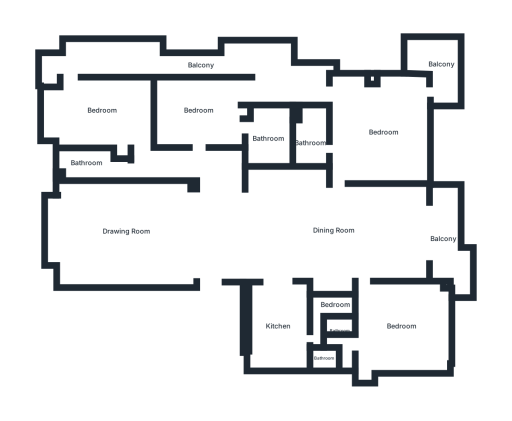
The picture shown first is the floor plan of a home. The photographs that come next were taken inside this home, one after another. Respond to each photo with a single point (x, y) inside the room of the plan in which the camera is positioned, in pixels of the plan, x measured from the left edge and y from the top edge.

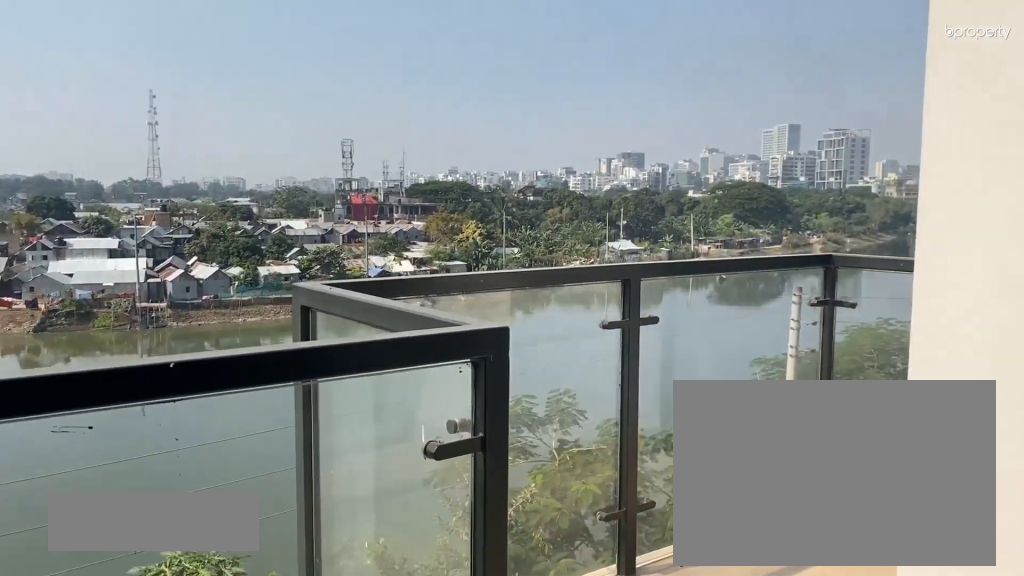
(444, 238)
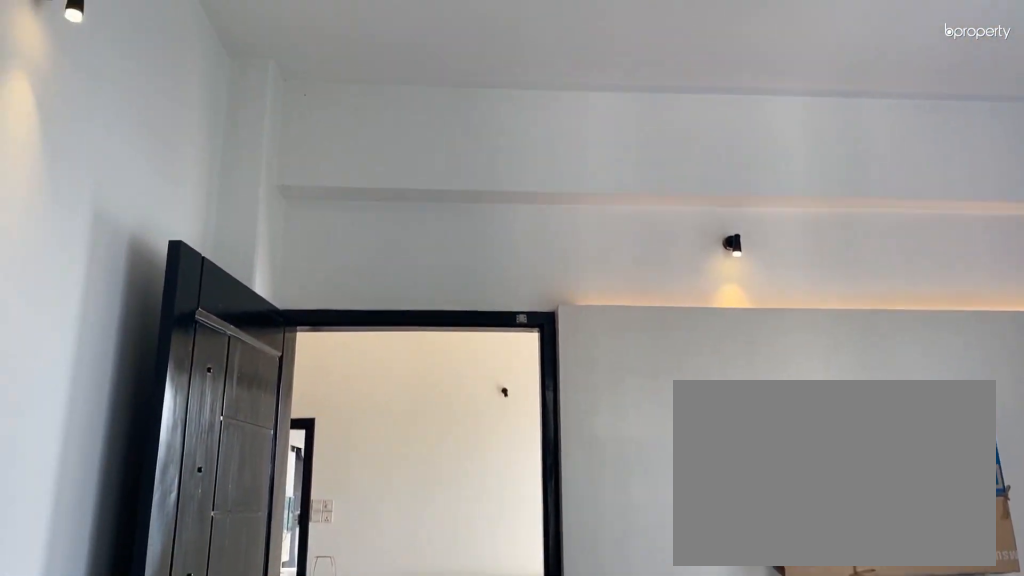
(398, 327)
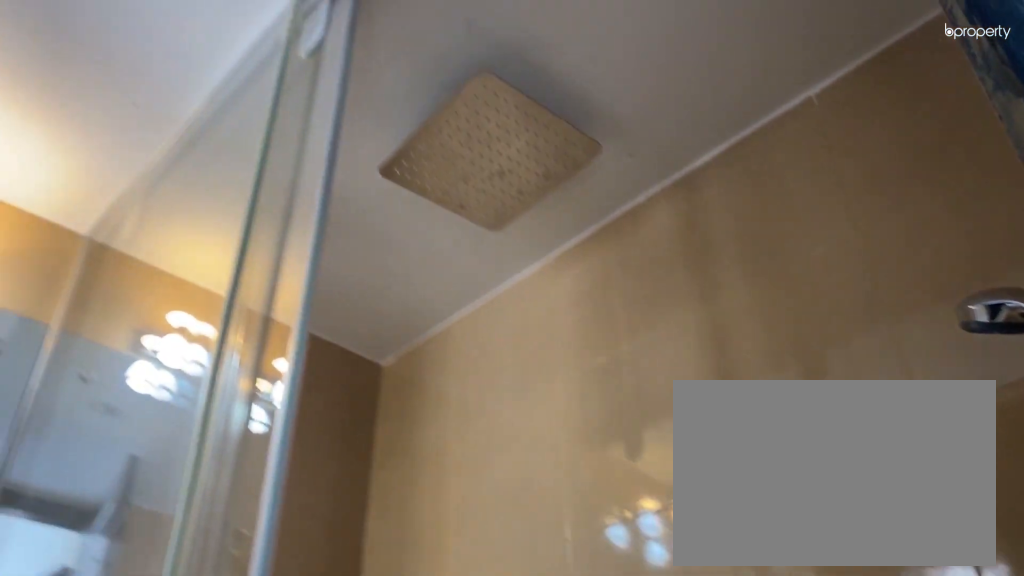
(339, 332)
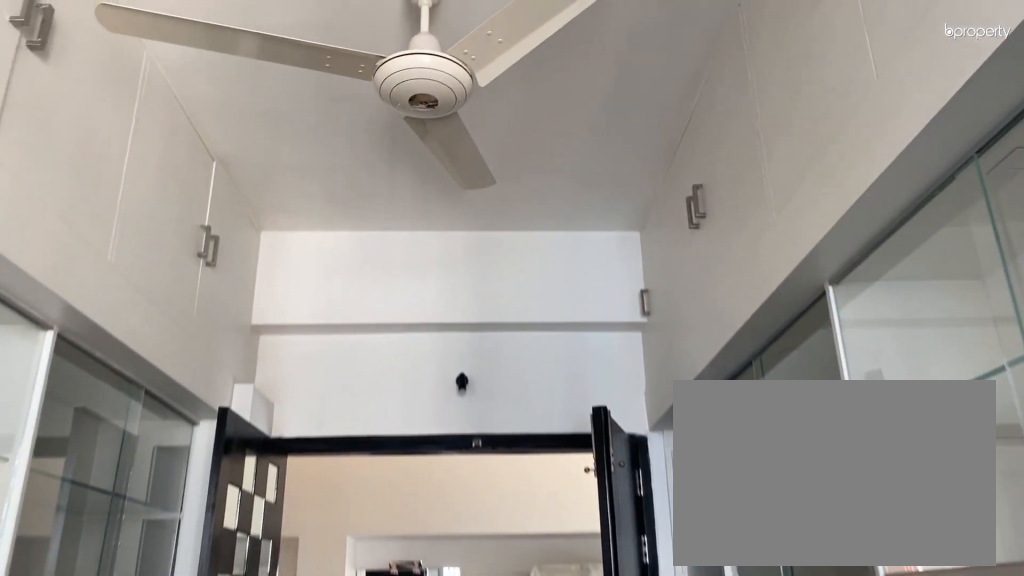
(278, 324)
